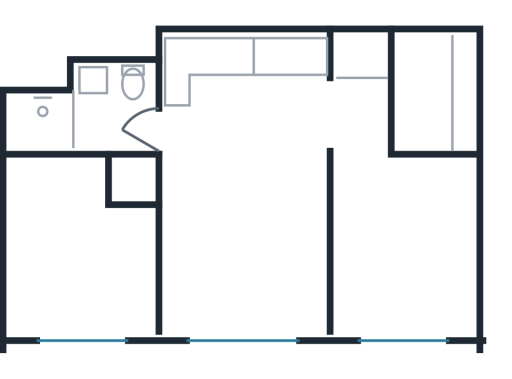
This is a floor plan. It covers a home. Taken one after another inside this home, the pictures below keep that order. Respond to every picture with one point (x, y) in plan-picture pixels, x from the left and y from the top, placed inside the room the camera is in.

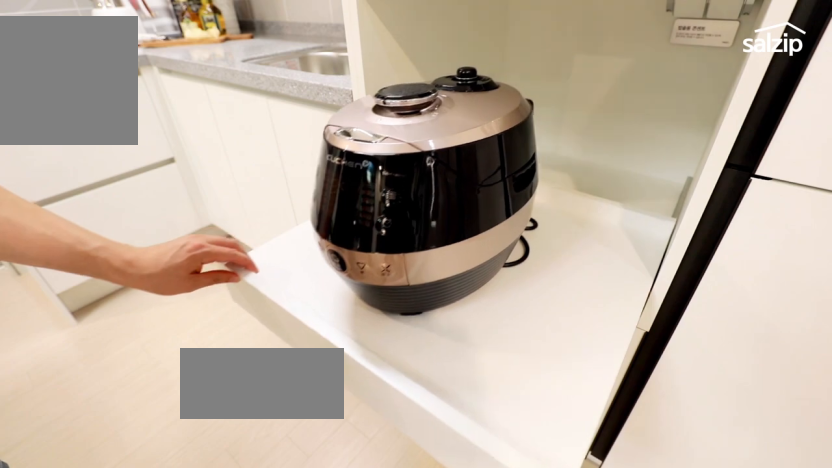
(255, 101)
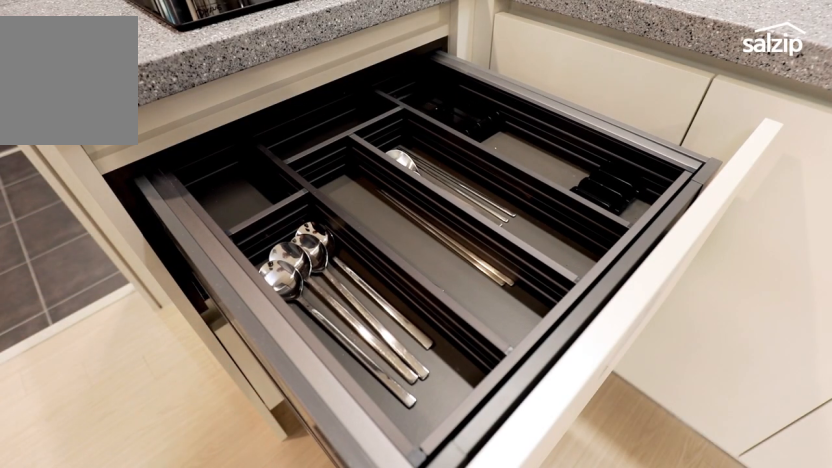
(254, 101)
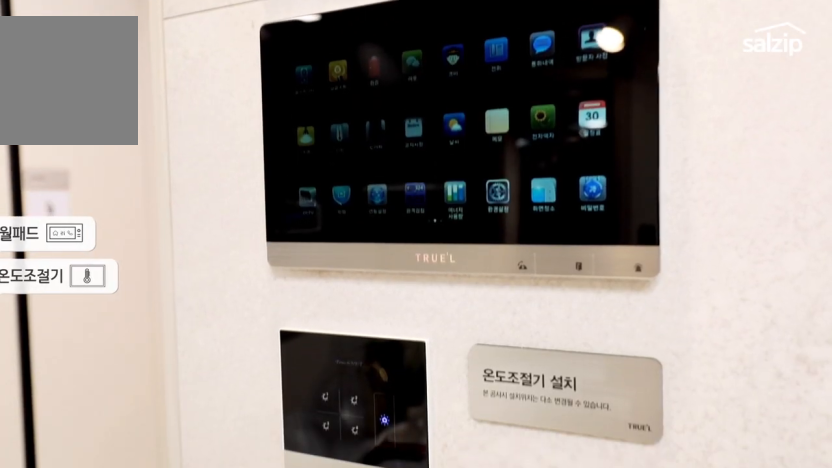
(246, 247)
